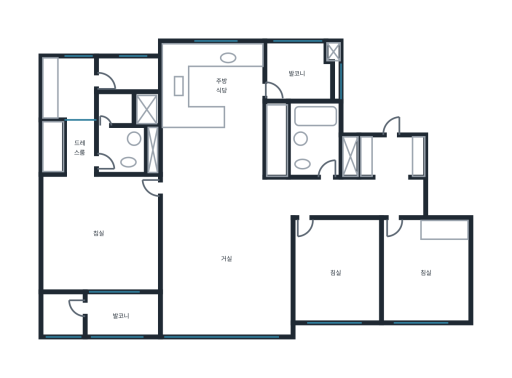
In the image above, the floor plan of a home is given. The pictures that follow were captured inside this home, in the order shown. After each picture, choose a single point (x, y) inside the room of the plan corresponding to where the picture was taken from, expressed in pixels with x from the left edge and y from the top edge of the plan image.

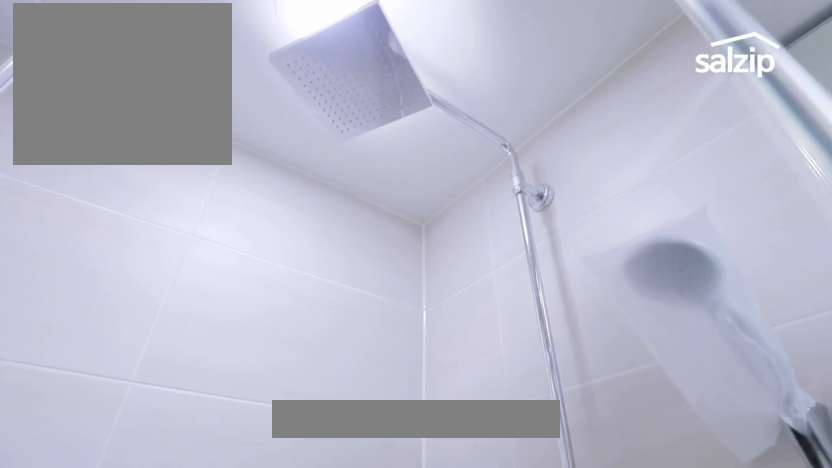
(128, 133)
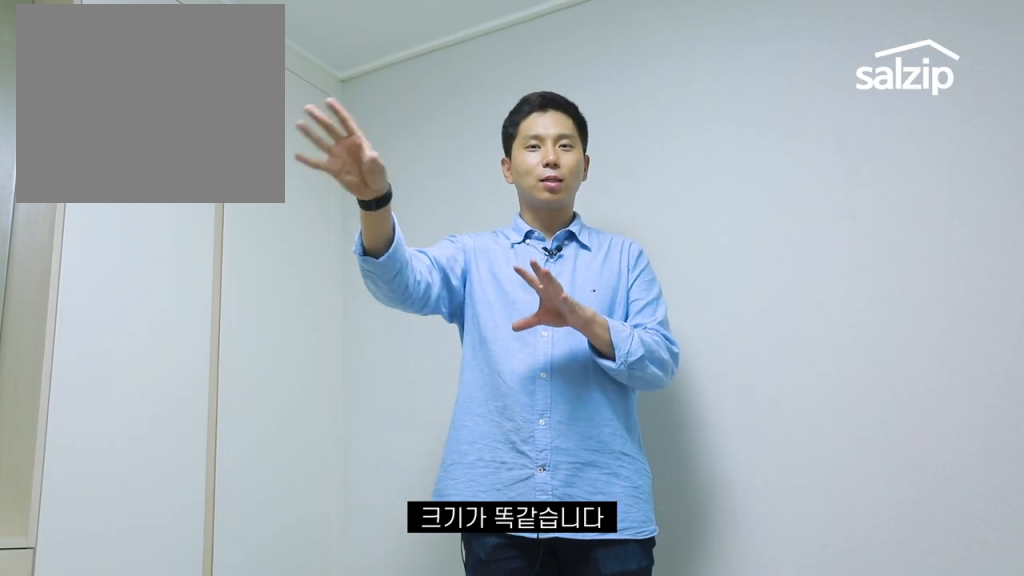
(425, 260)
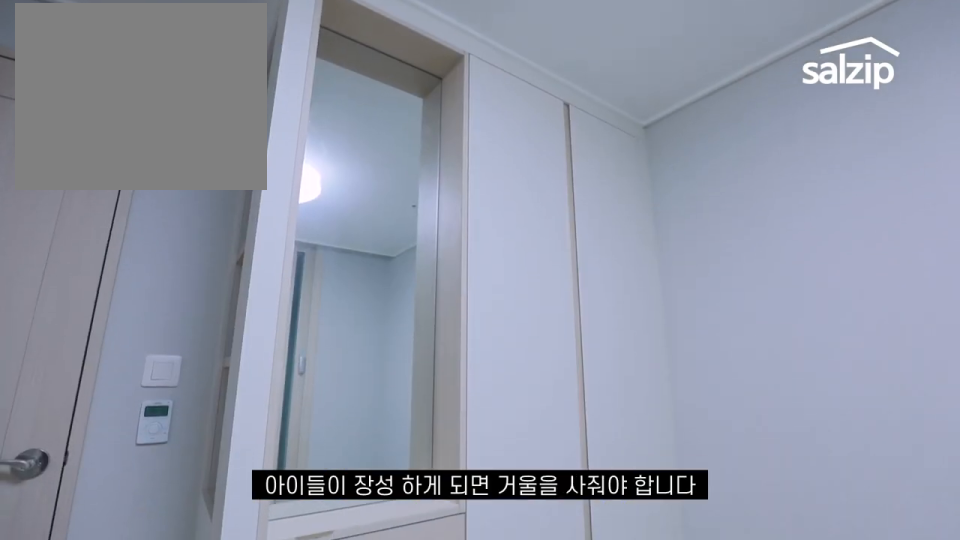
(424, 273)
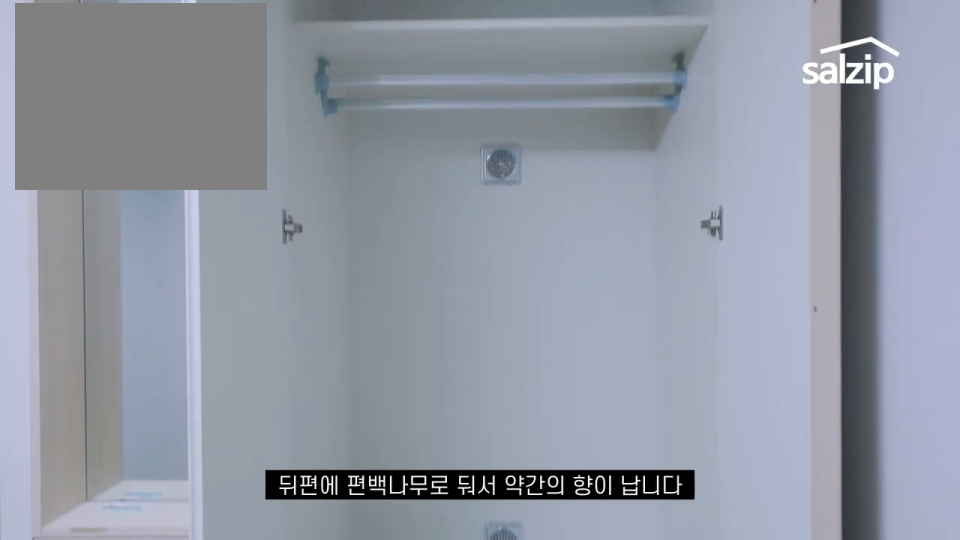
(420, 281)
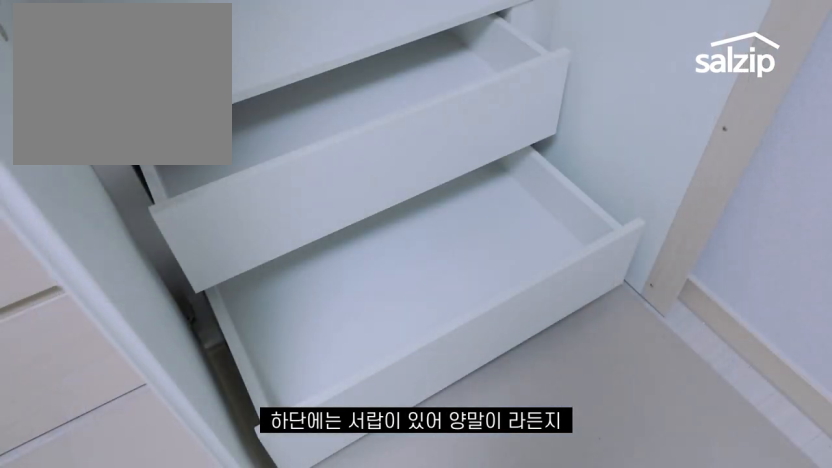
(420, 281)
